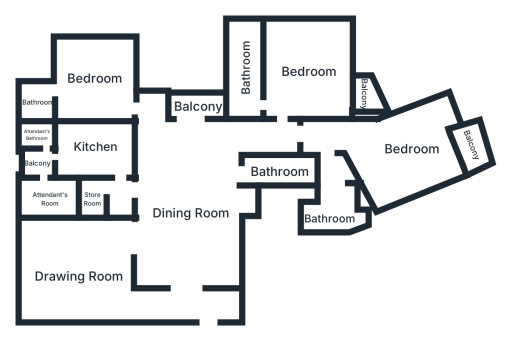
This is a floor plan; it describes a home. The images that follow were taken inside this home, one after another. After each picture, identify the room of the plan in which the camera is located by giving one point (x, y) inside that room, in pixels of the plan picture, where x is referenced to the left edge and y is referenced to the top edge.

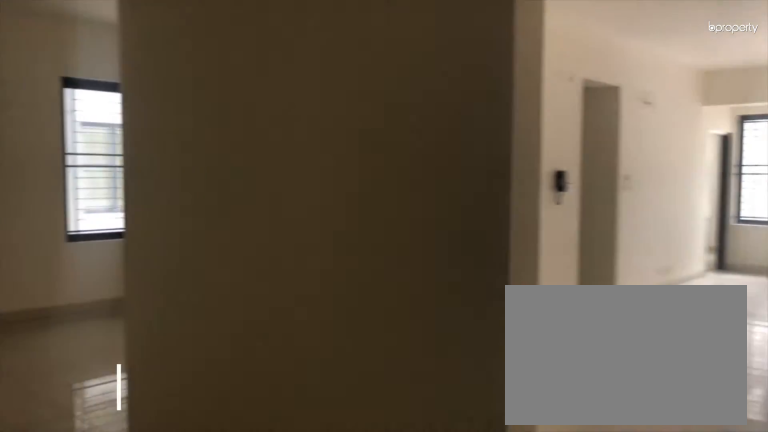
(208, 305)
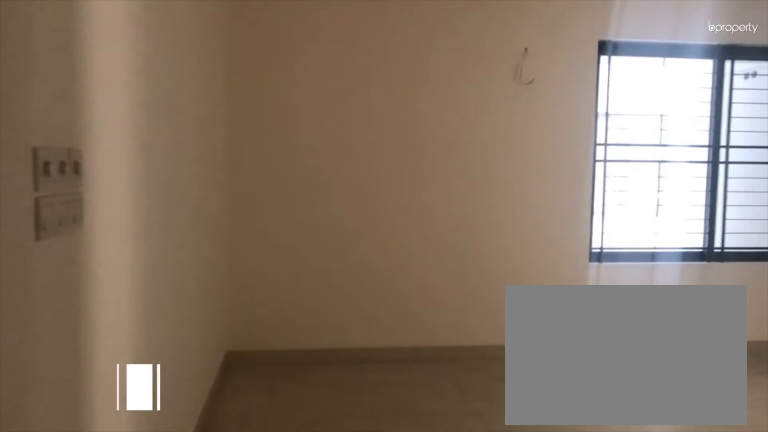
(81, 282)
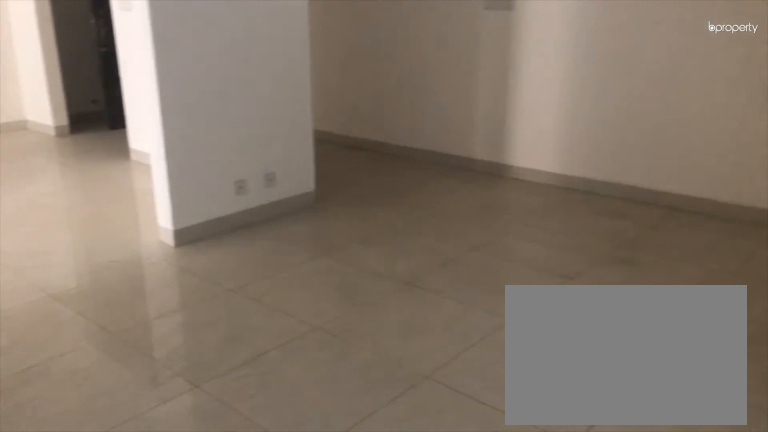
(81, 282)
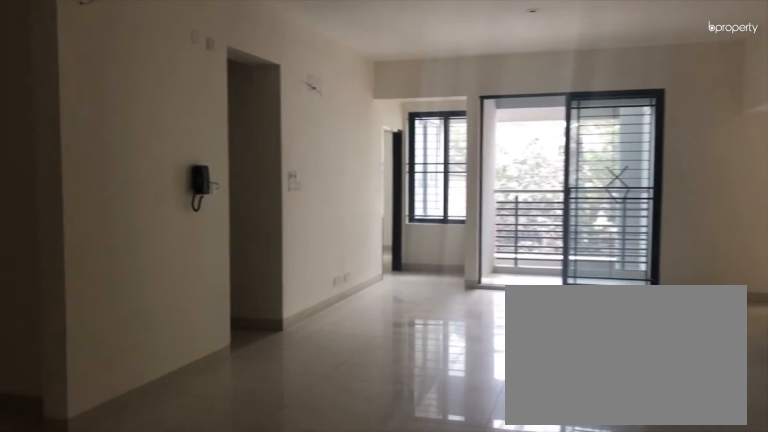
(191, 214)
